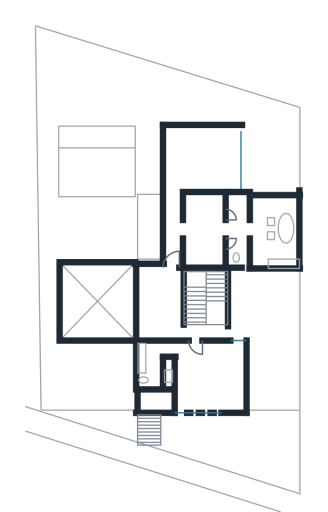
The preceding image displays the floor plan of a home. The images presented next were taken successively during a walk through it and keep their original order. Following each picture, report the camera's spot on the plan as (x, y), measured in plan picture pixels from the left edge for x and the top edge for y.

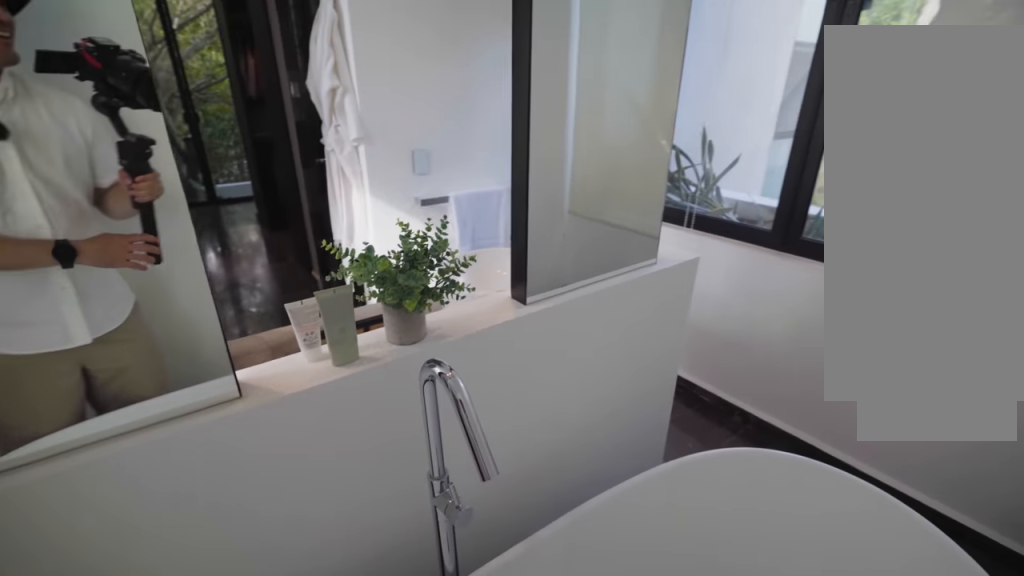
(284, 219)
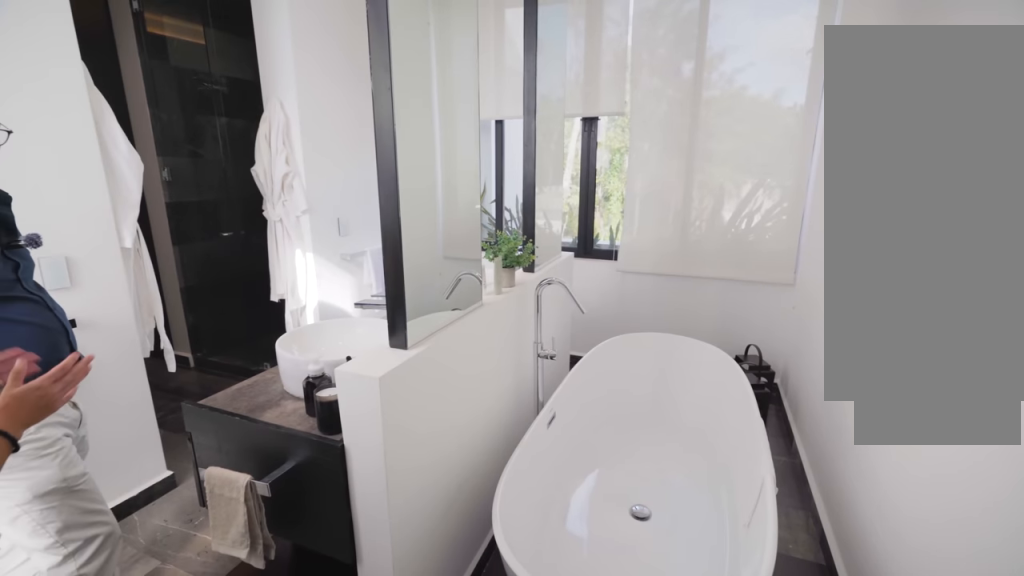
(283, 245)
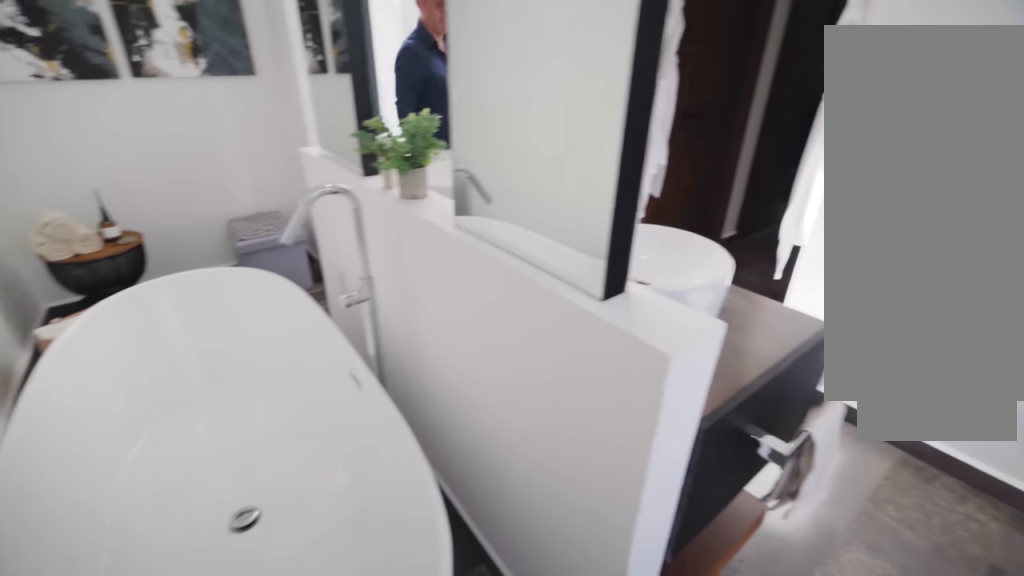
(282, 209)
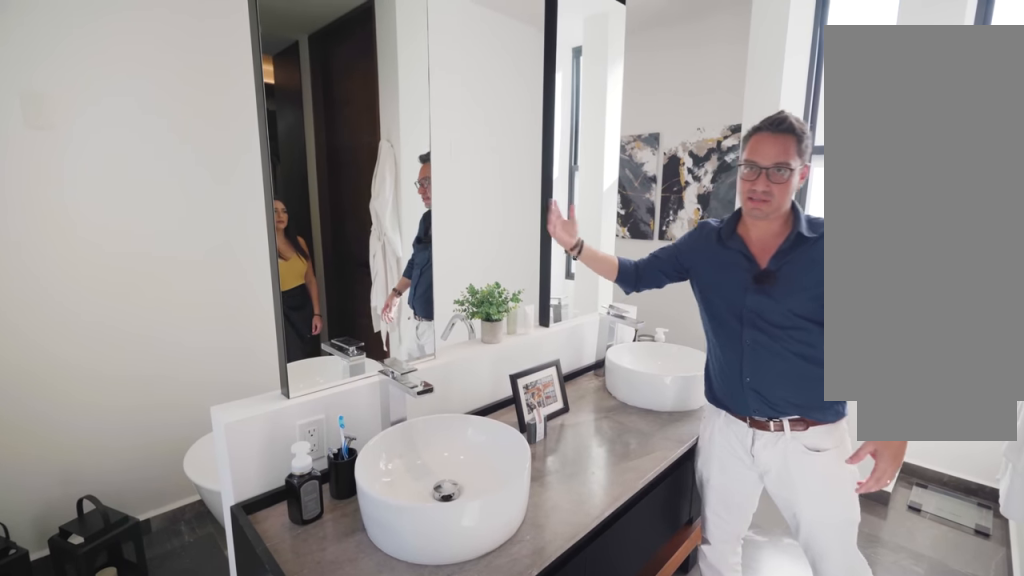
(258, 216)
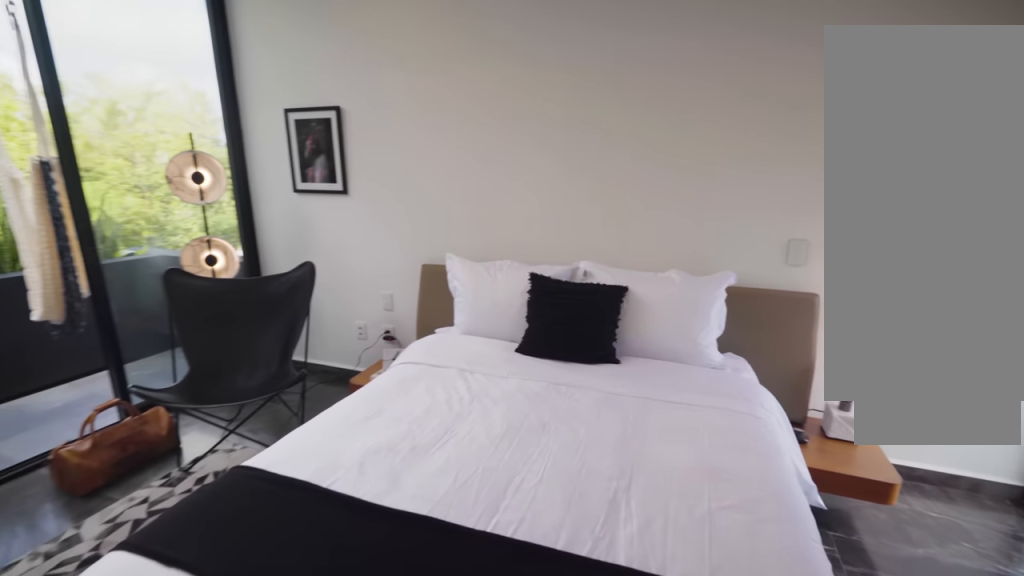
(208, 177)
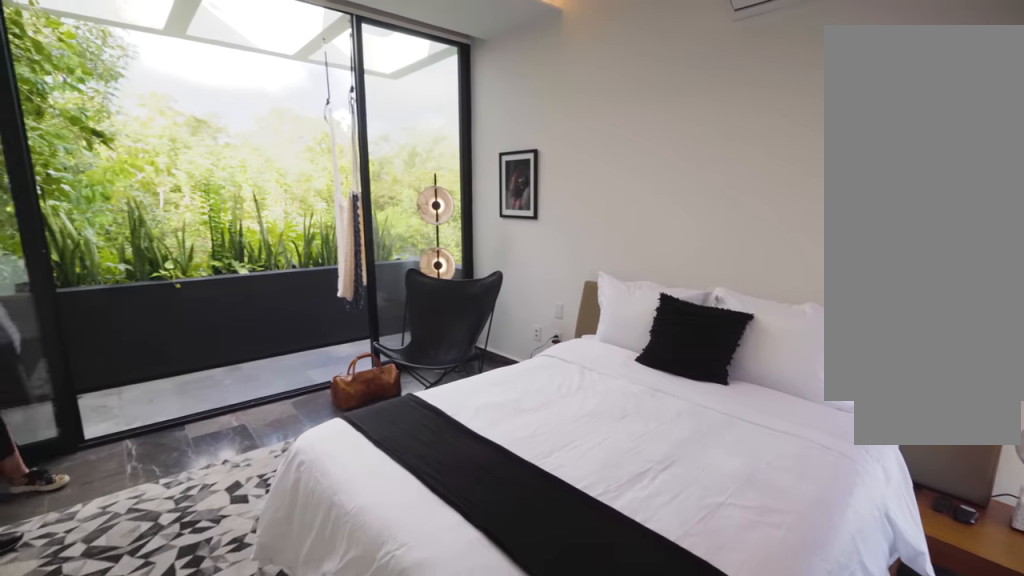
(213, 174)
